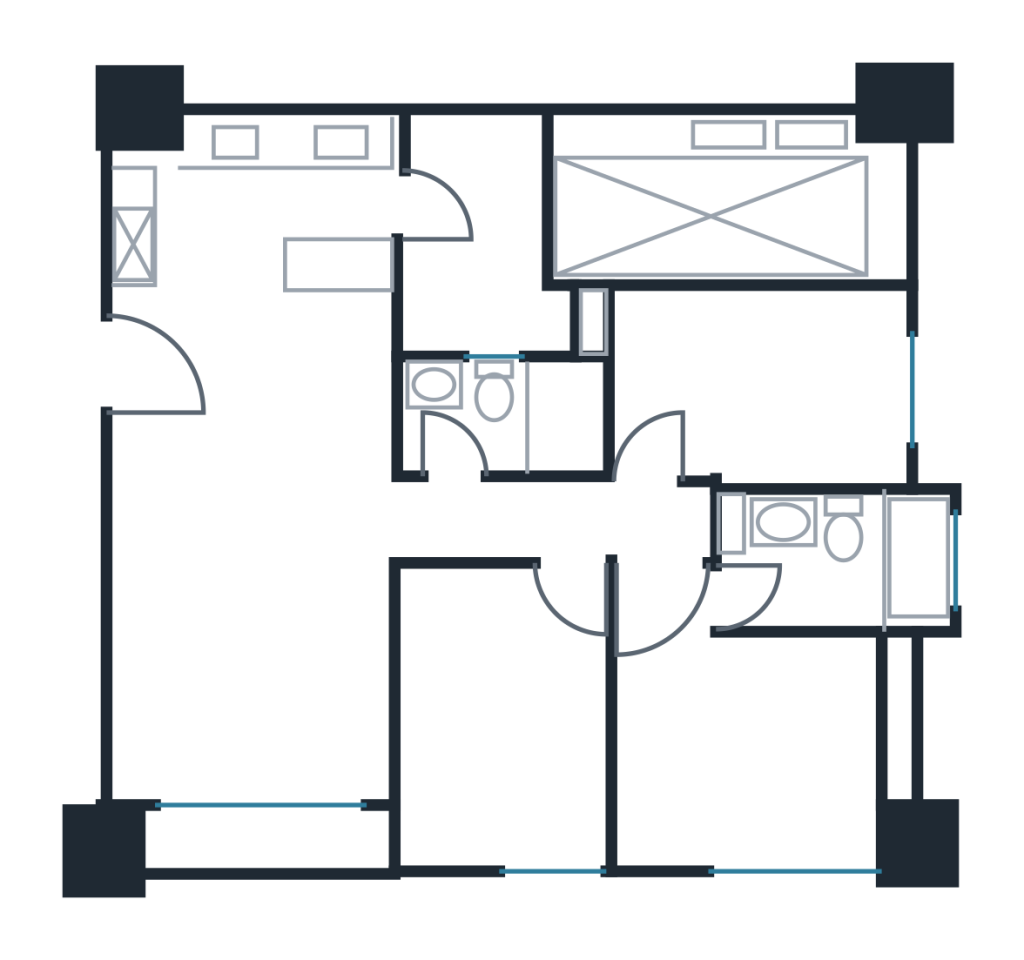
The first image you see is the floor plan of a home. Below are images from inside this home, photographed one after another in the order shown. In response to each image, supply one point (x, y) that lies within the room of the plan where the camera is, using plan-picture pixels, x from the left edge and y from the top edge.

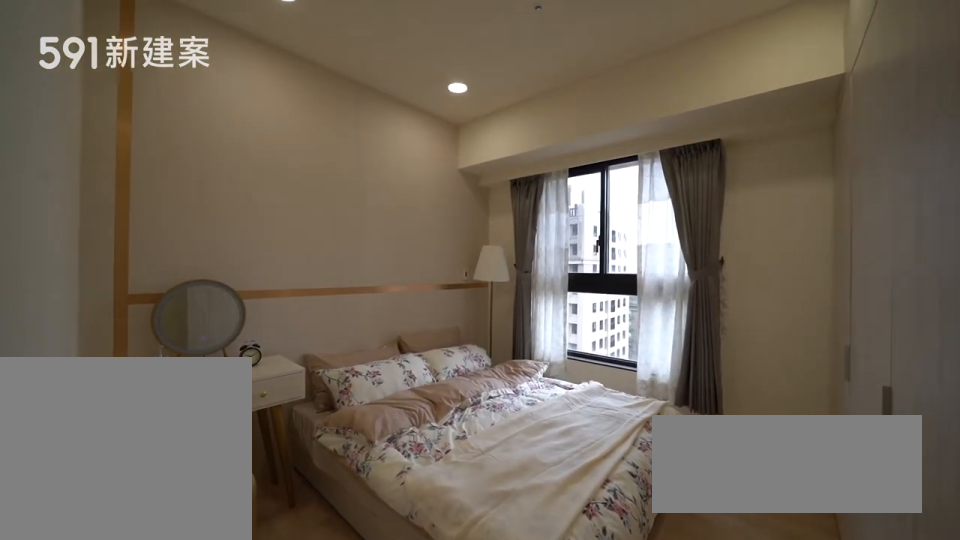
(741, 735)
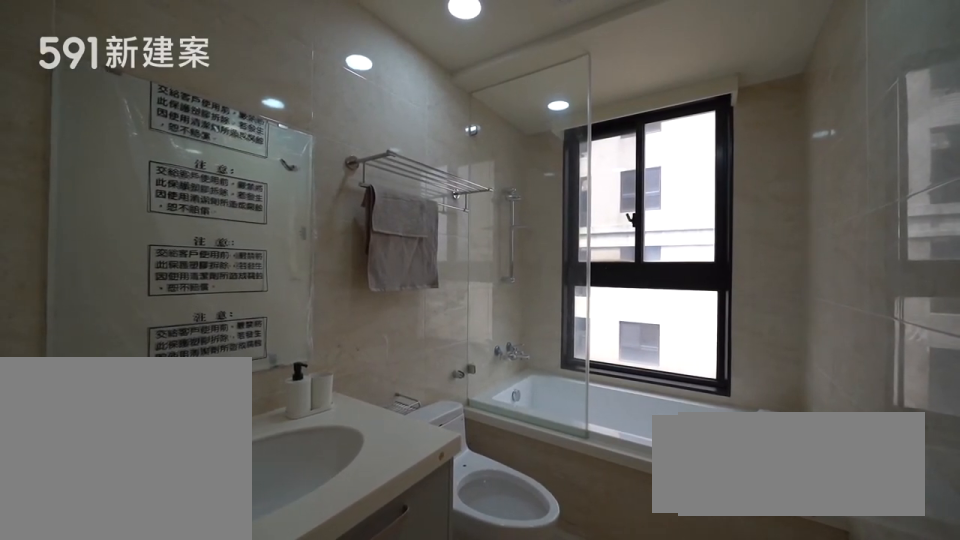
(844, 561)
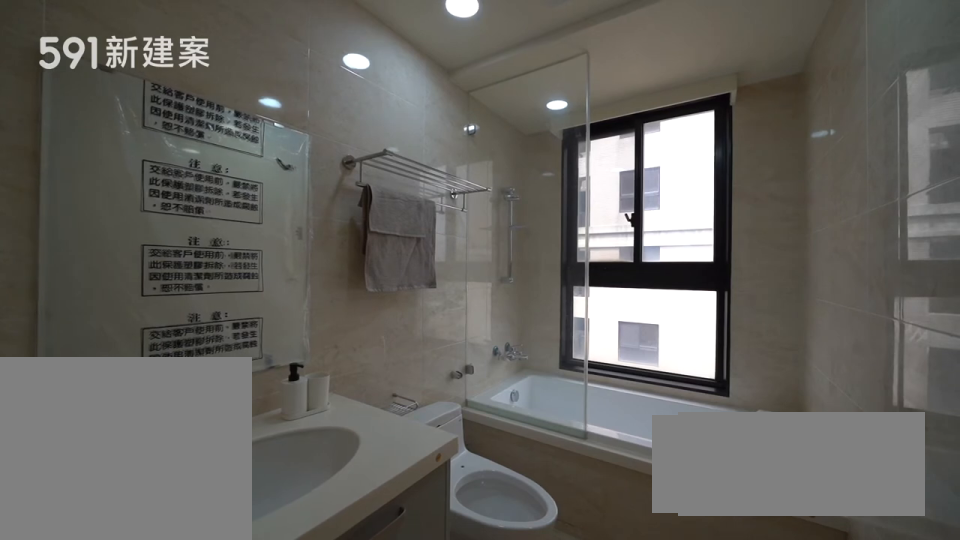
(844, 561)
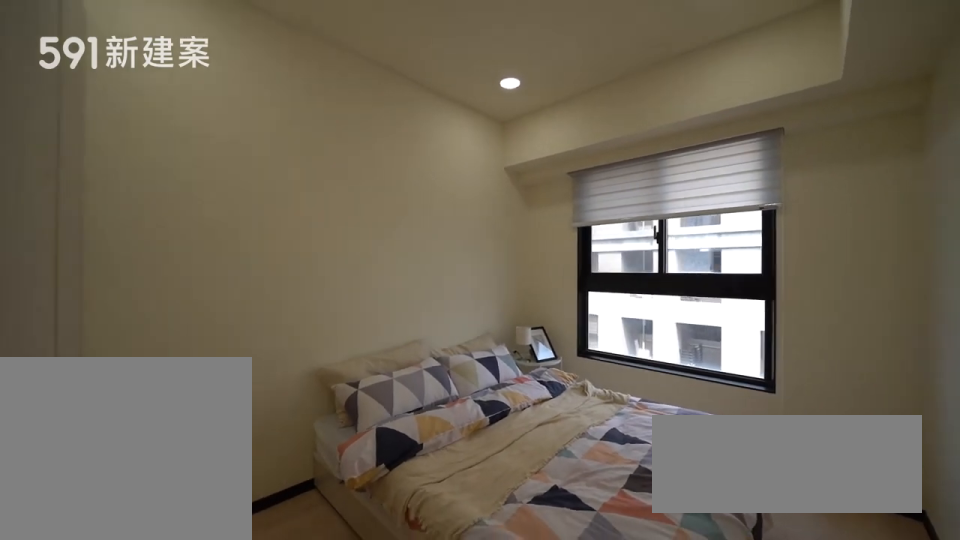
(763, 387)
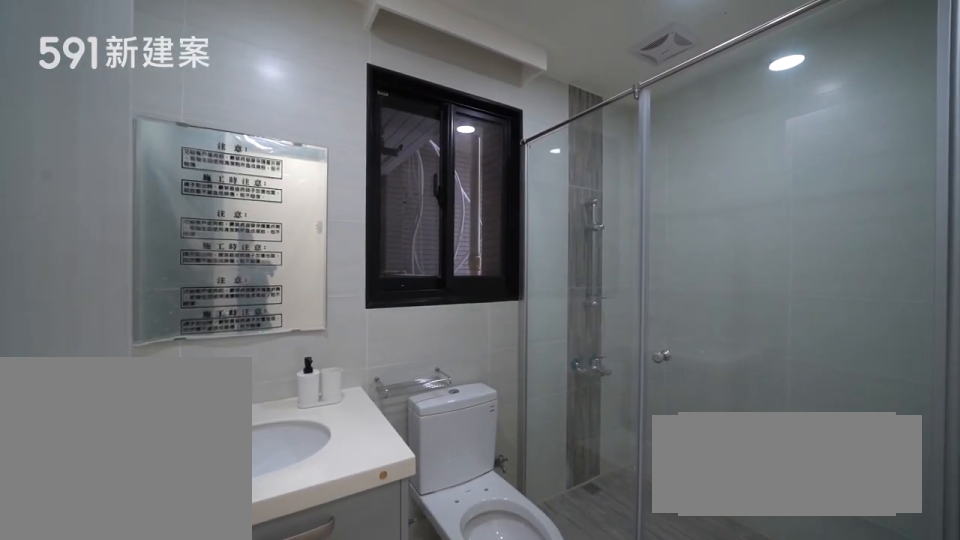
(509, 415)
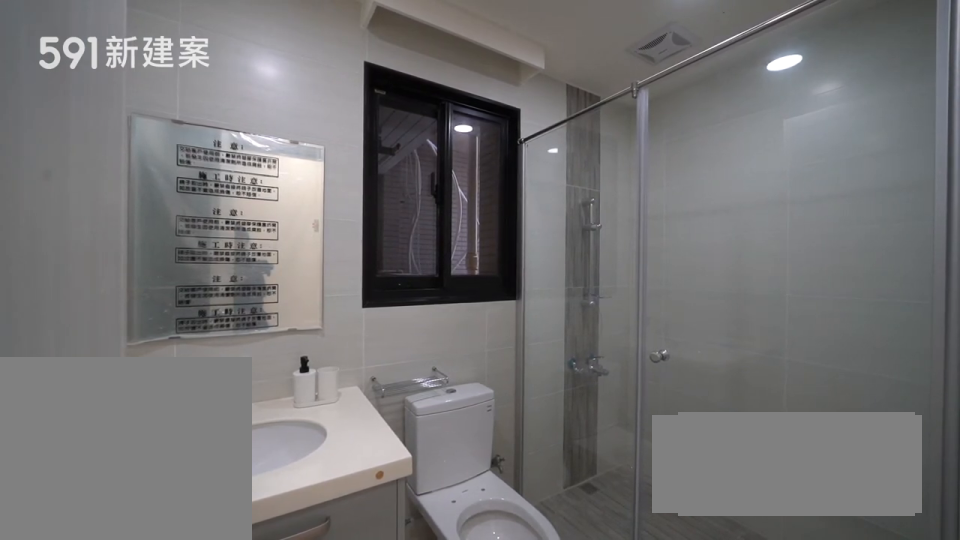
(509, 415)
